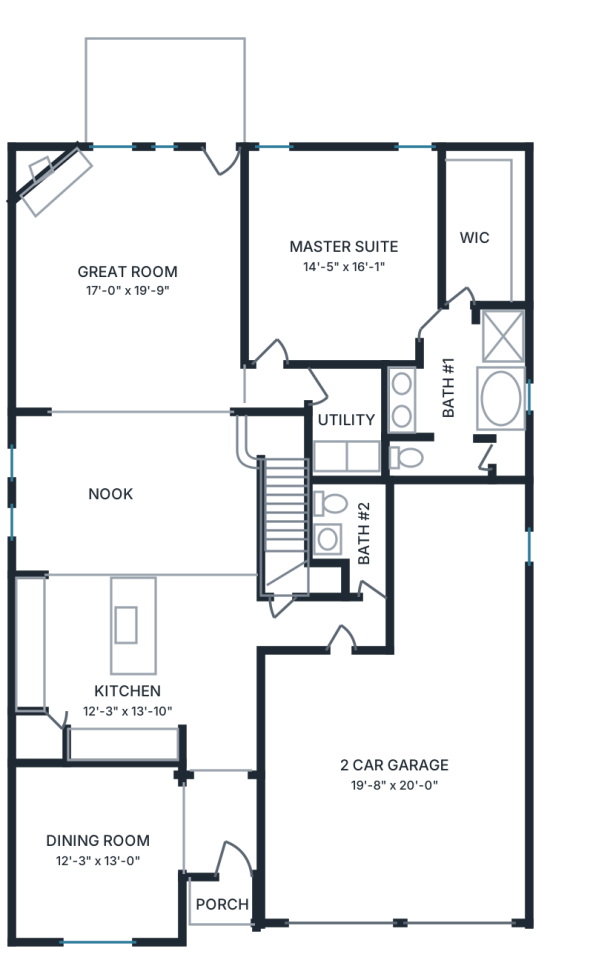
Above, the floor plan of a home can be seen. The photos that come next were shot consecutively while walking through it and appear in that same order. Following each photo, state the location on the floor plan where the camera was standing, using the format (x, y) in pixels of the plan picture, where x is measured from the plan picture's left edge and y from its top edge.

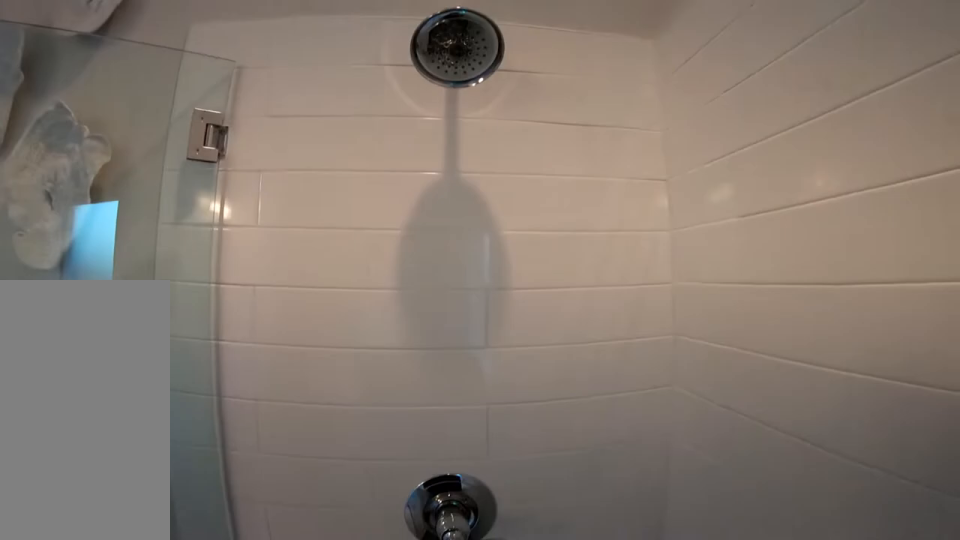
(421, 386)
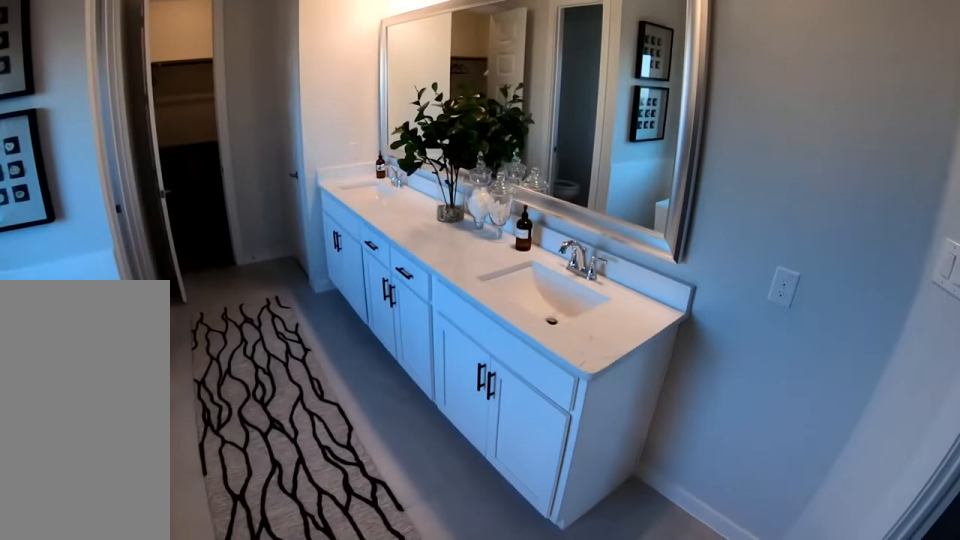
(421, 401)
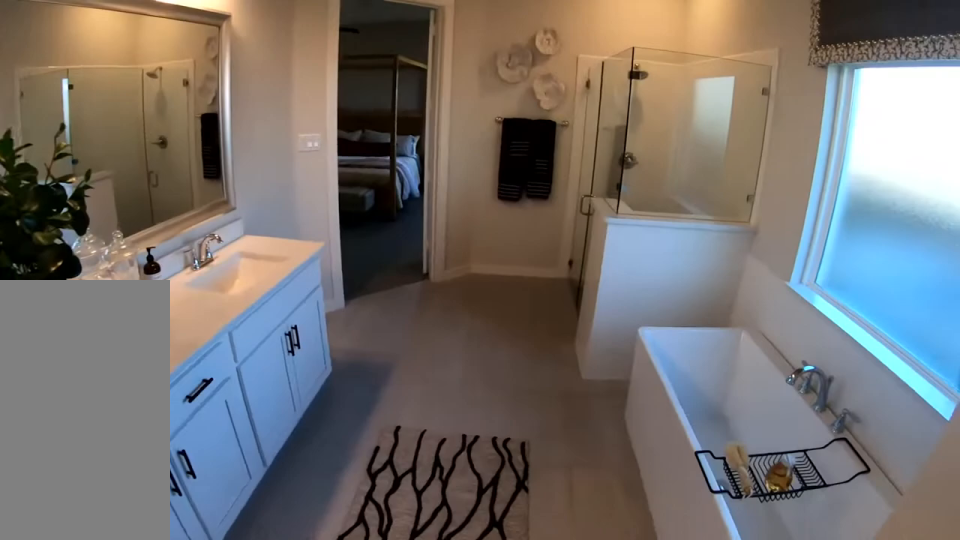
(455, 427)
